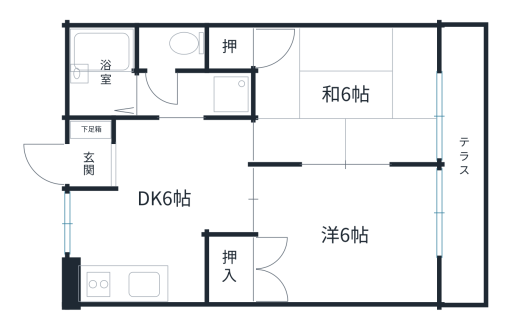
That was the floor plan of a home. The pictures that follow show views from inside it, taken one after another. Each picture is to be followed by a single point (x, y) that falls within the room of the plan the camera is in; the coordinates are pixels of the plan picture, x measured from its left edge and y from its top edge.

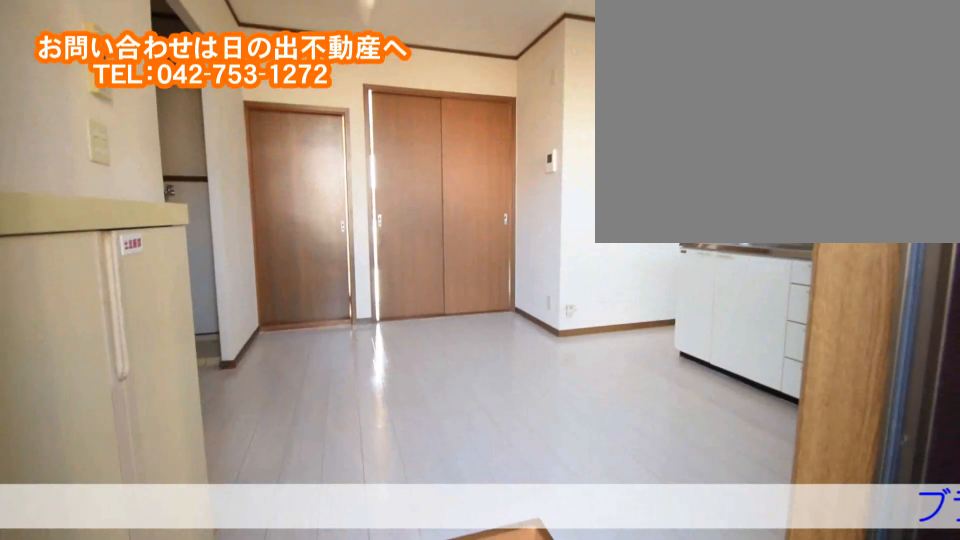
(112, 163)
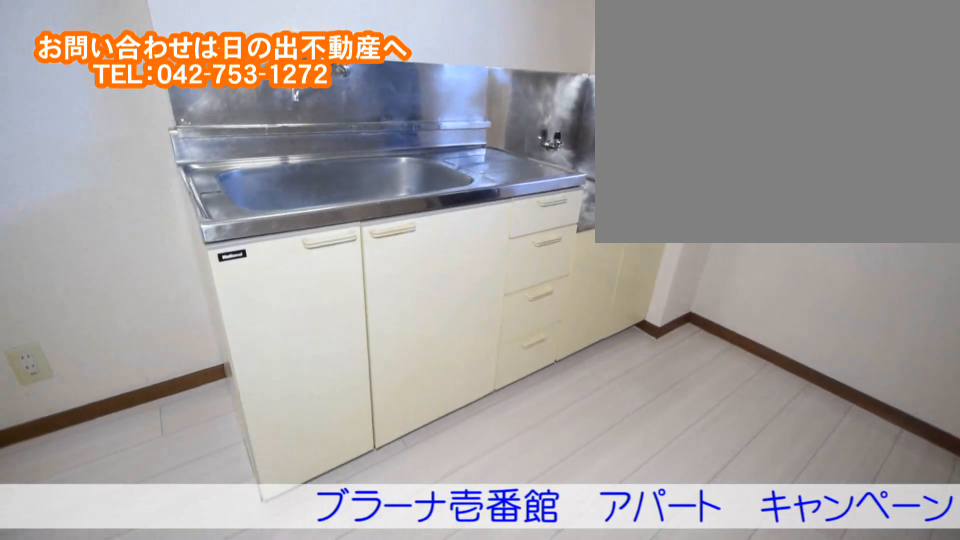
(167, 219)
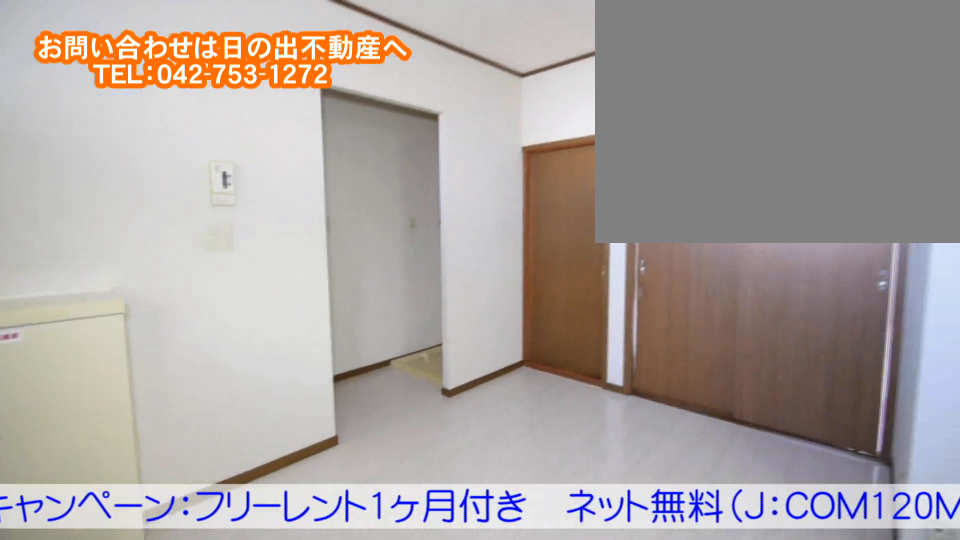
(167, 220)
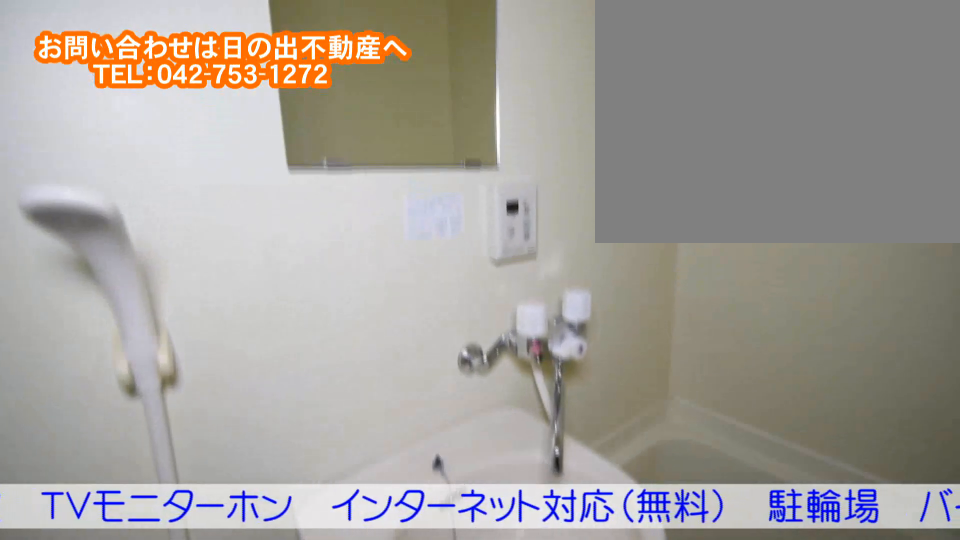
(103, 84)
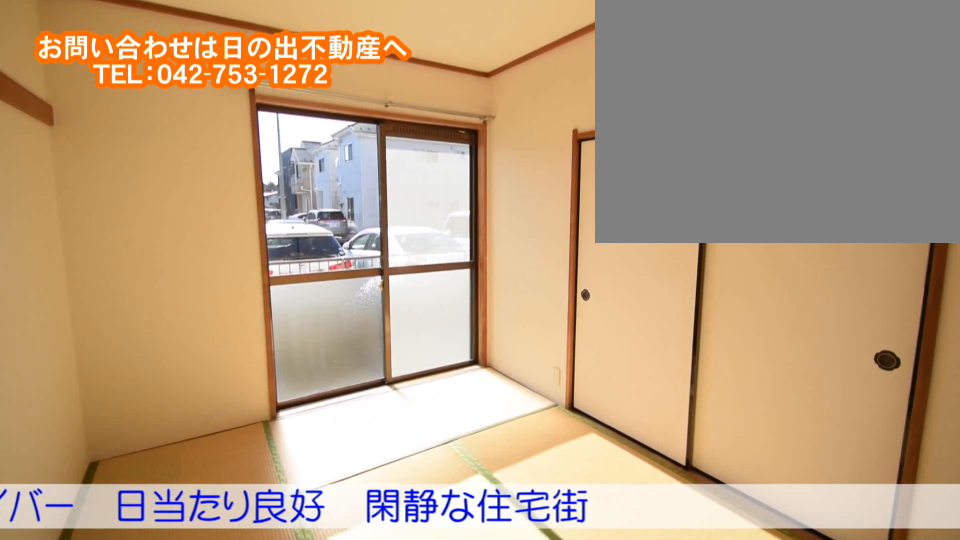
(390, 94)
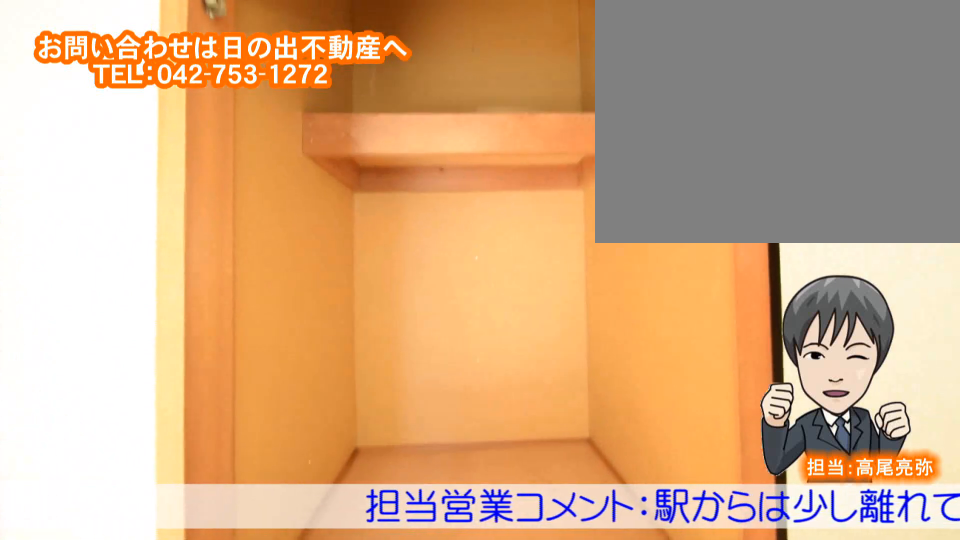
(390, 94)
